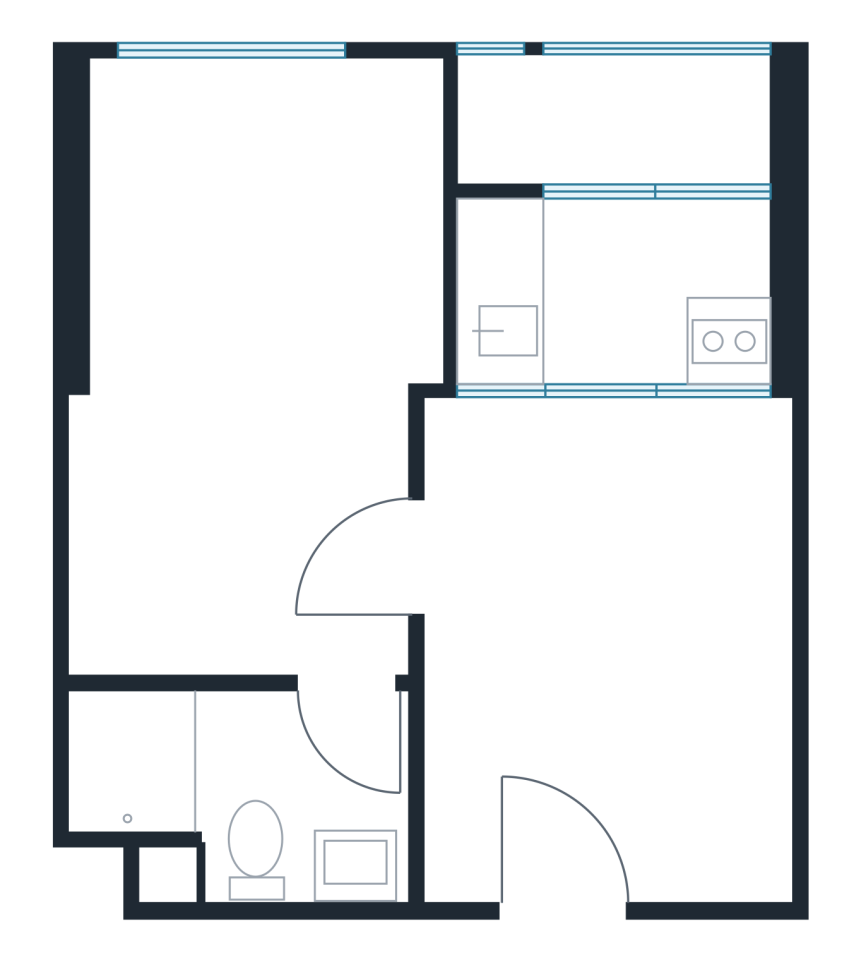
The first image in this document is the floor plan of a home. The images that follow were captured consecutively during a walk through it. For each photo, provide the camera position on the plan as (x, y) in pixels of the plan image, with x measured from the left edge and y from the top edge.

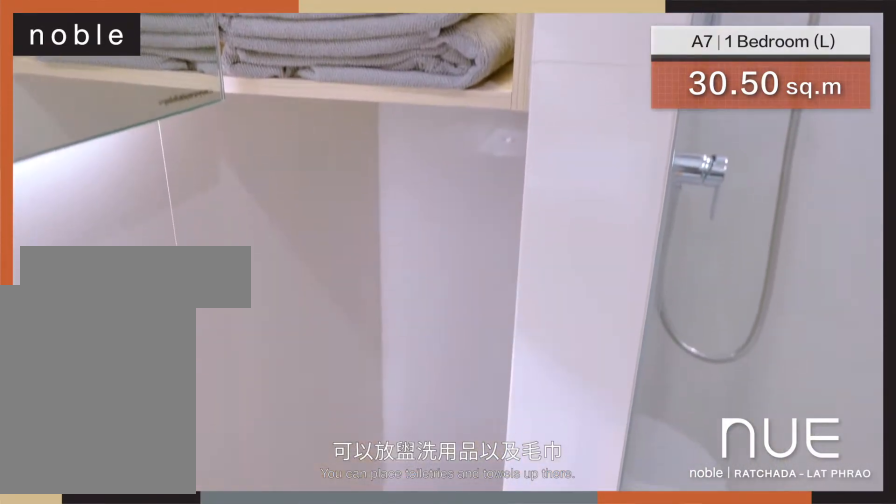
(366, 687)
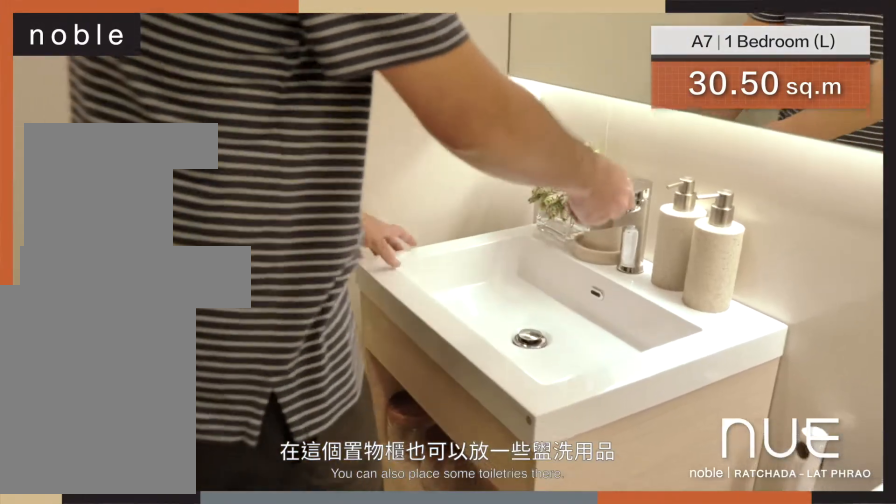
(370, 682)
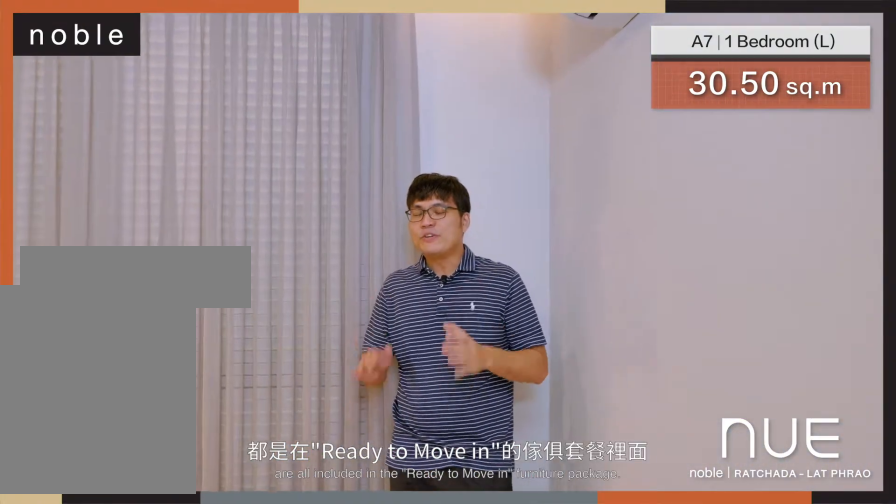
(357, 487)
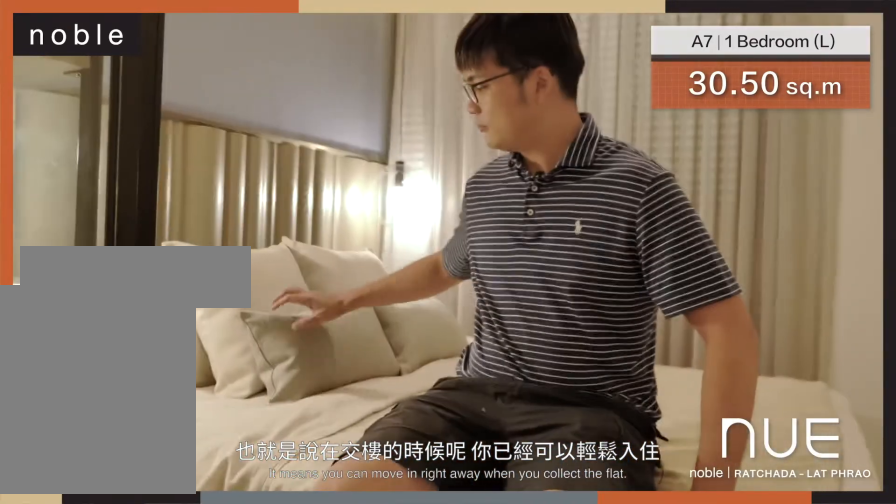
(352, 475)
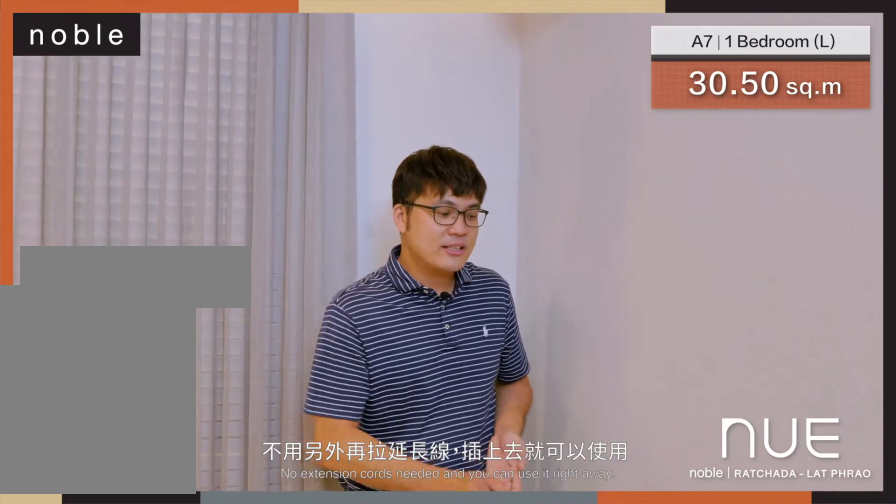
(357, 487)
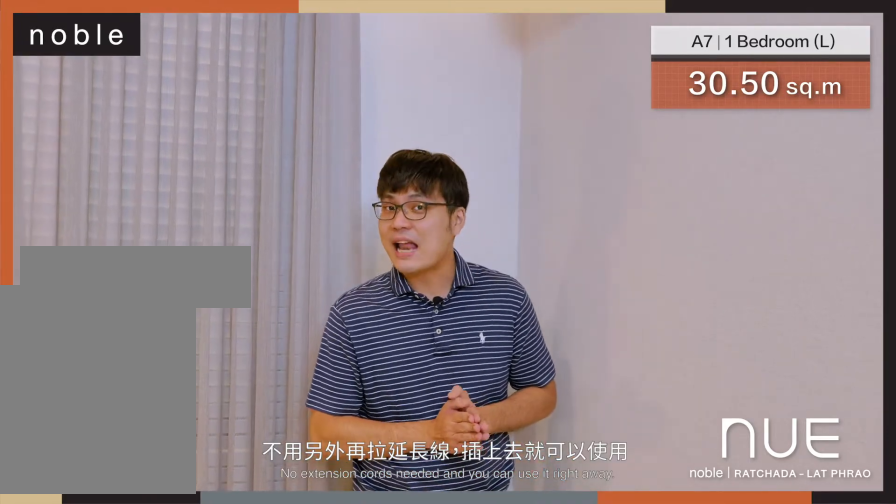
(360, 490)
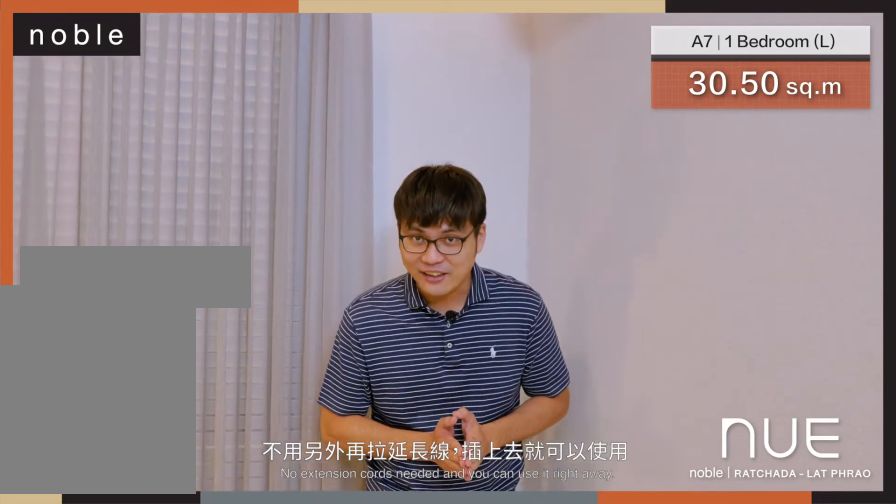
(354, 480)
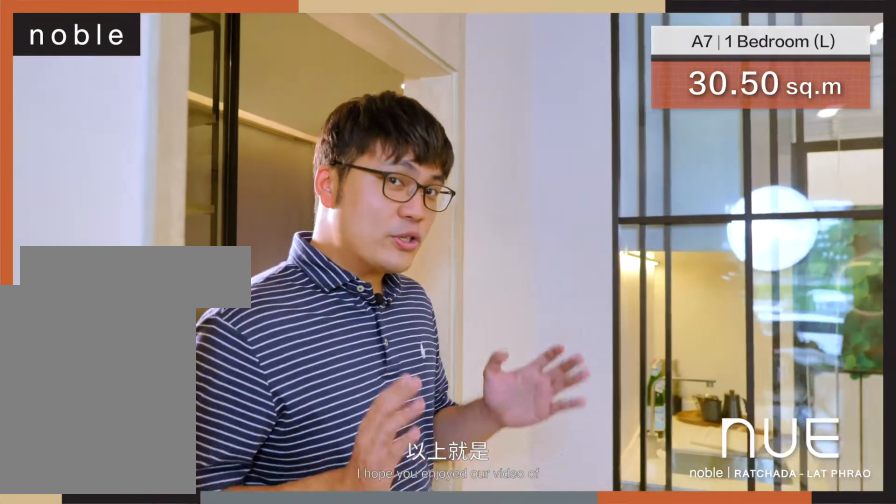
(539, 564)
